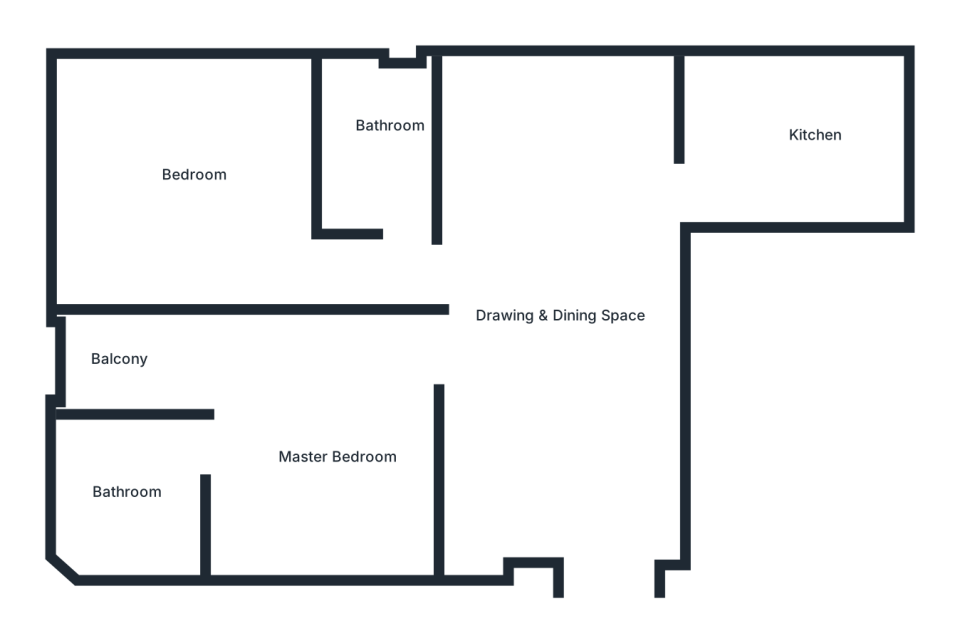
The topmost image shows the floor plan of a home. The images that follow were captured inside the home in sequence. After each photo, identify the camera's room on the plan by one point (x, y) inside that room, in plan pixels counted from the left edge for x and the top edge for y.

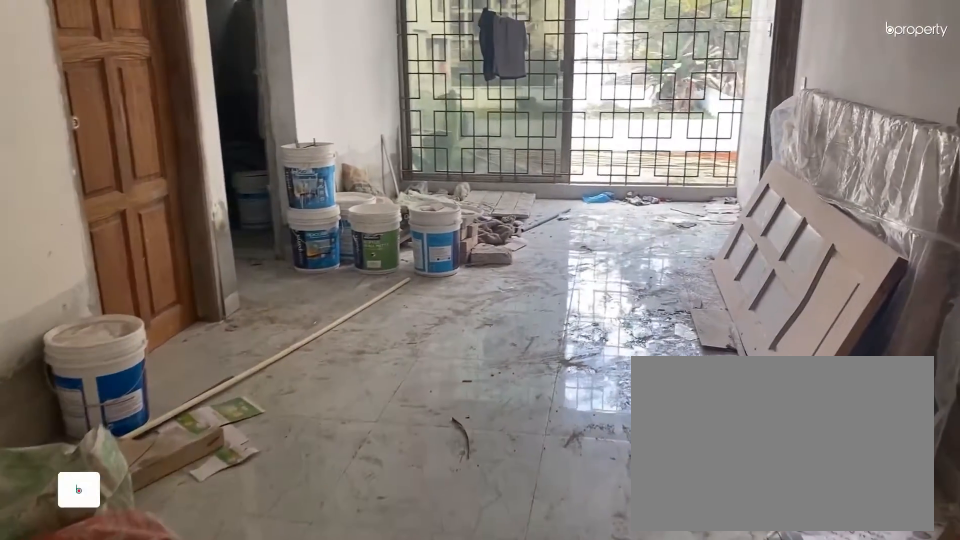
(603, 507)
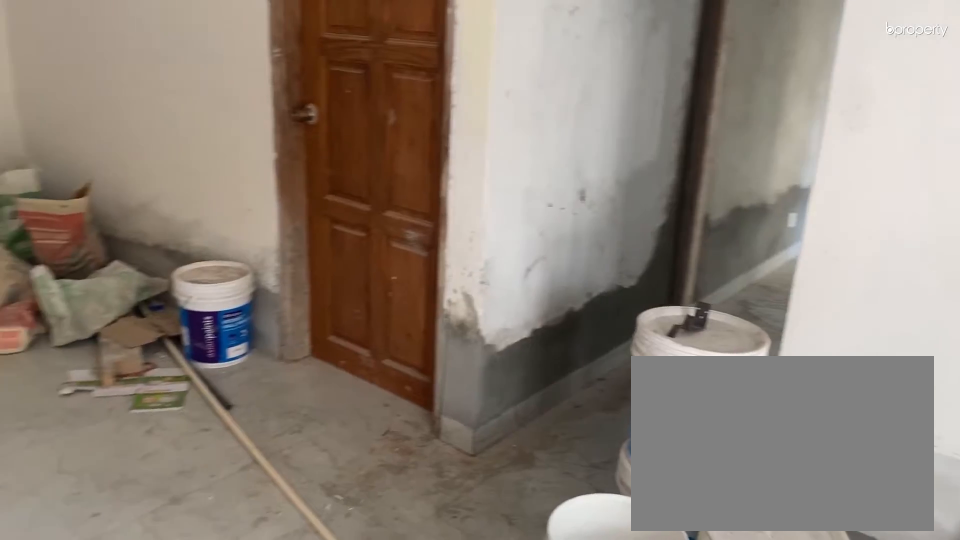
(570, 358)
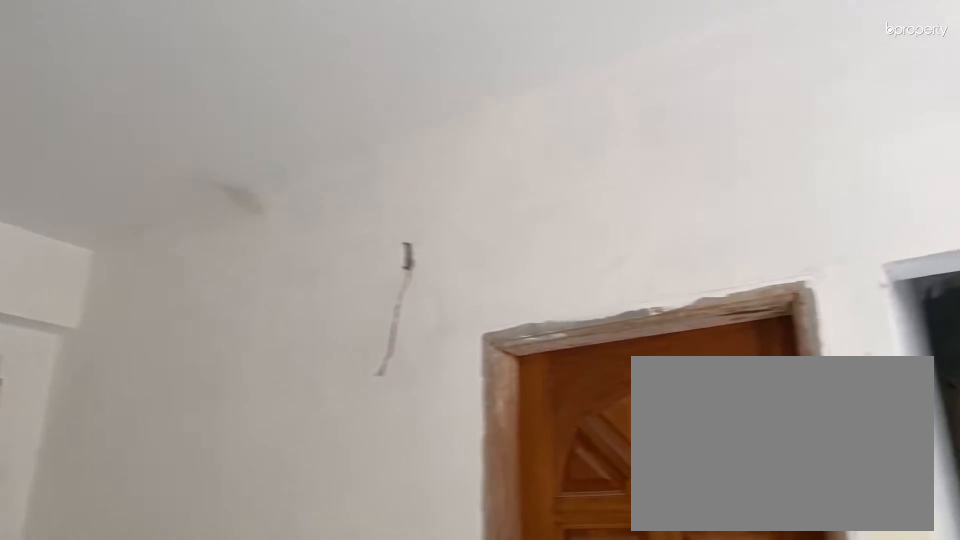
(570, 358)
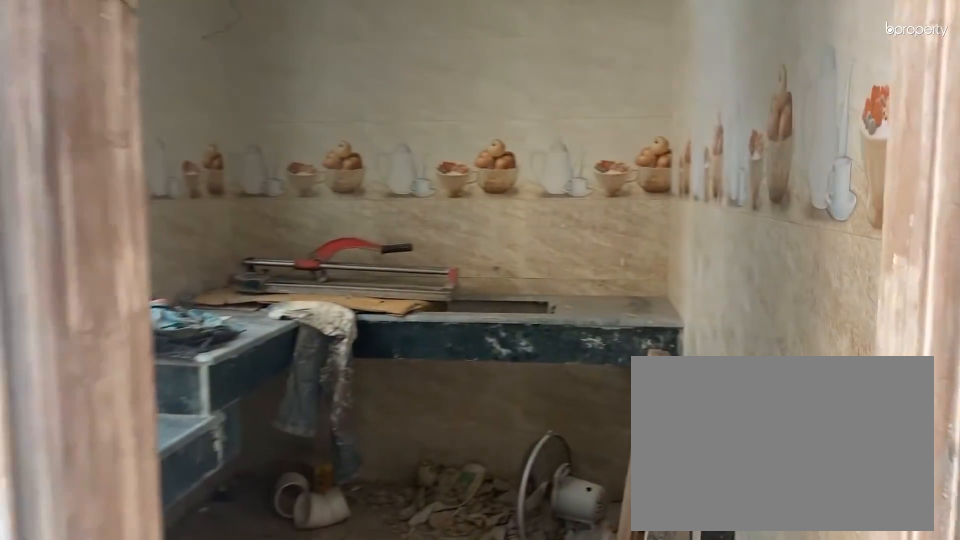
(700, 183)
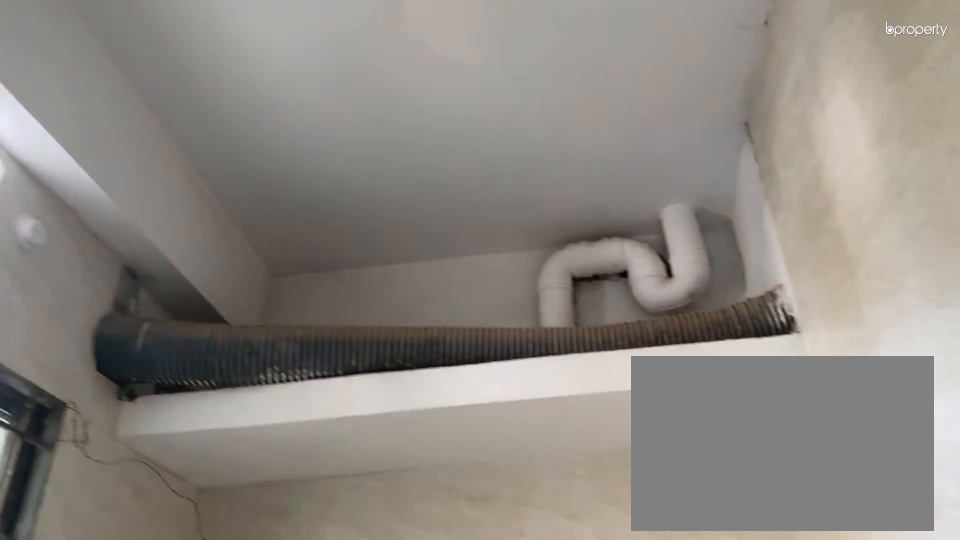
(808, 135)
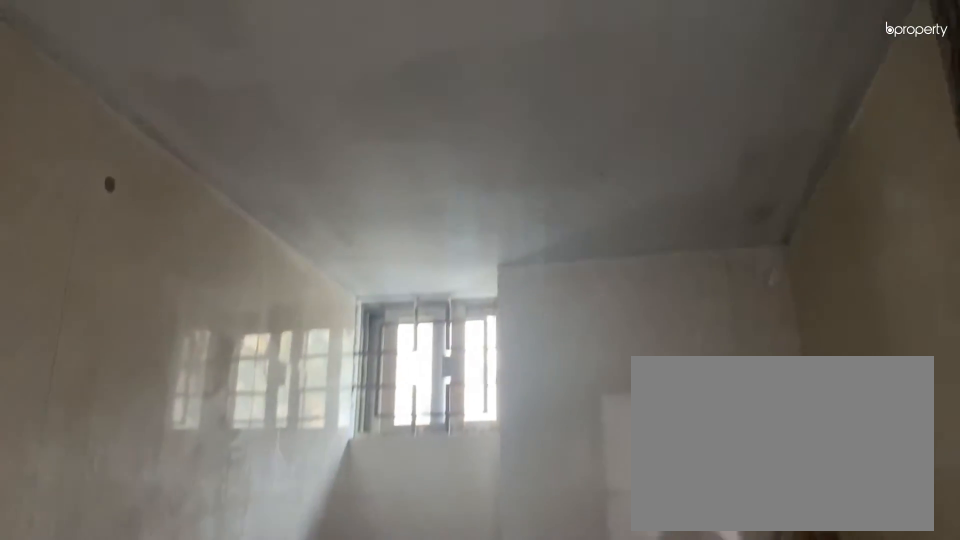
(382, 151)
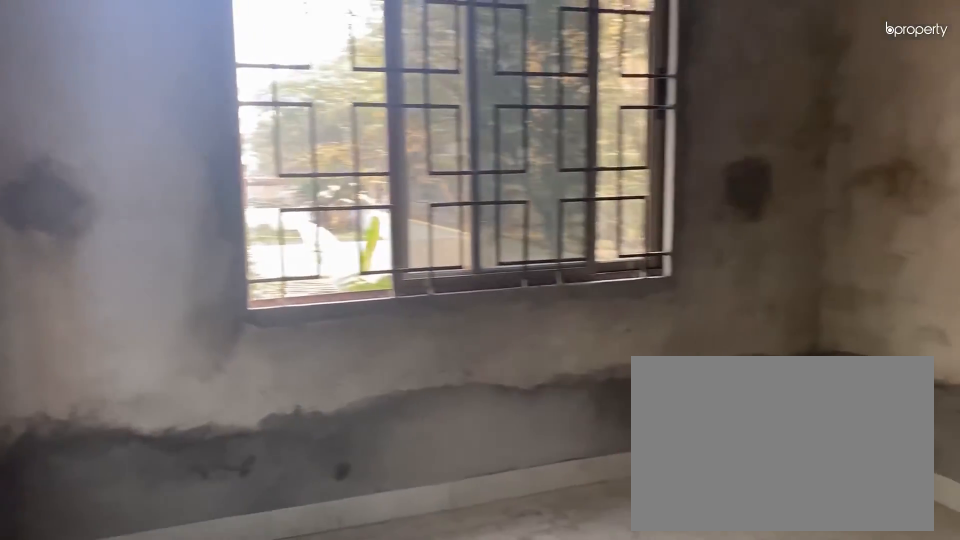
(181, 180)
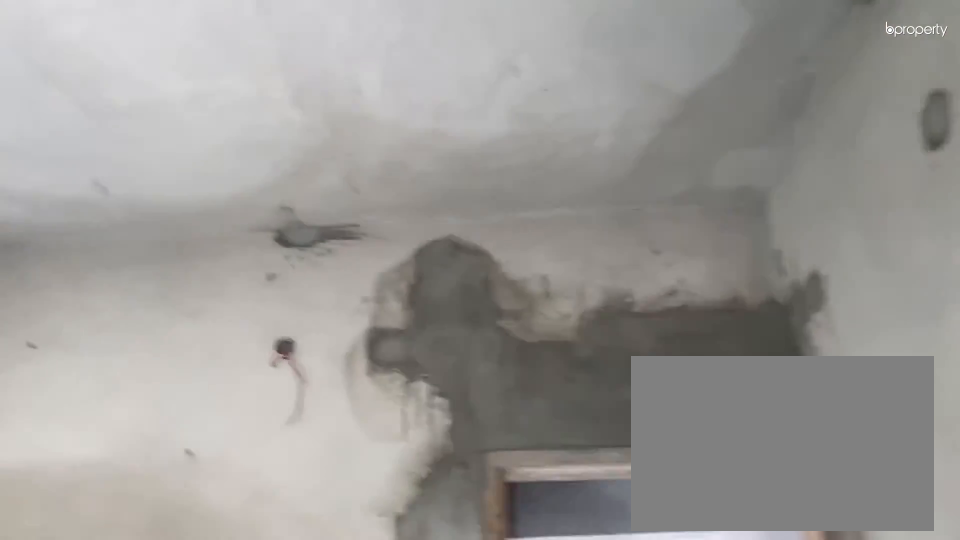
(180, 180)
